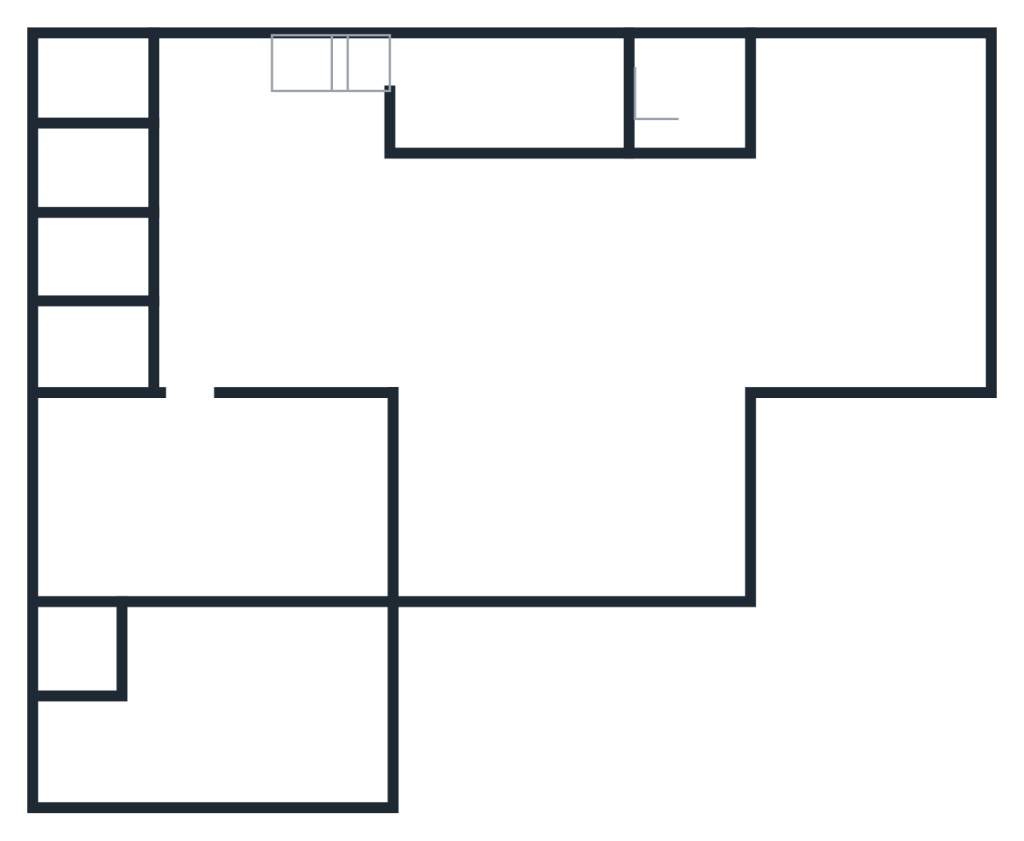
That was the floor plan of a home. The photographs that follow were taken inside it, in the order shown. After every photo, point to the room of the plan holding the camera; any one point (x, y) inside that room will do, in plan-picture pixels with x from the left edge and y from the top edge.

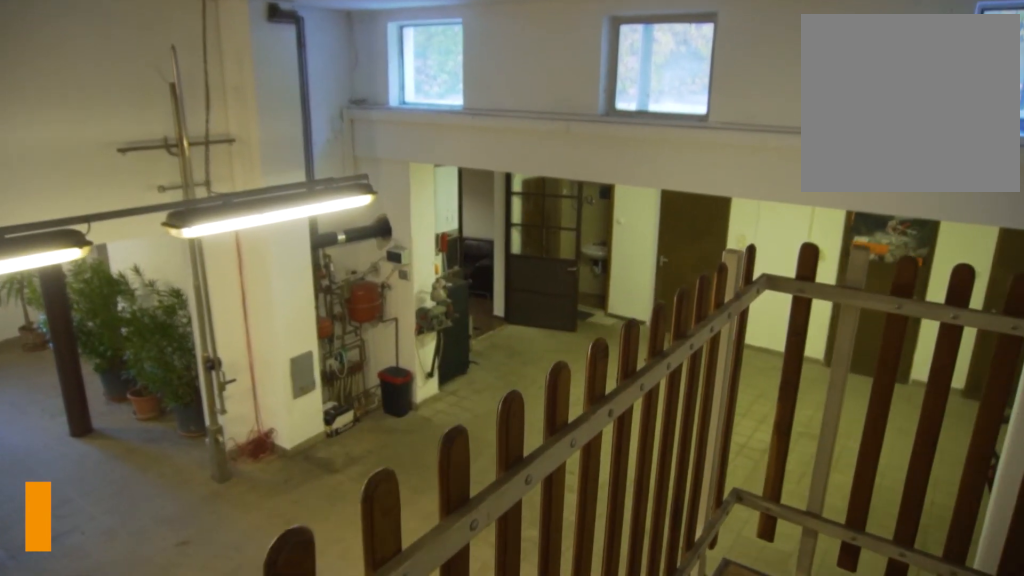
(520, 90)
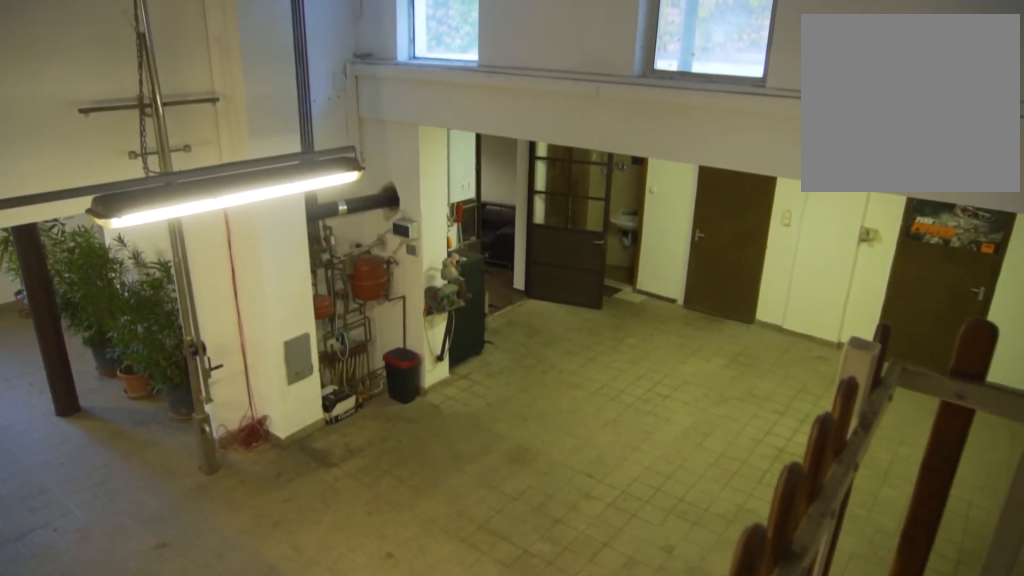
(520, 90)
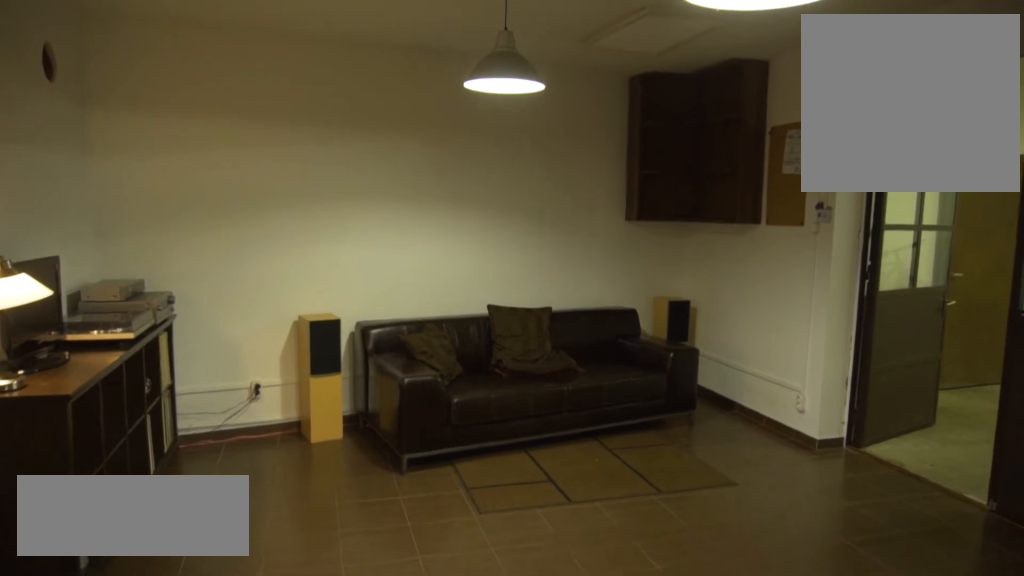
(222, 479)
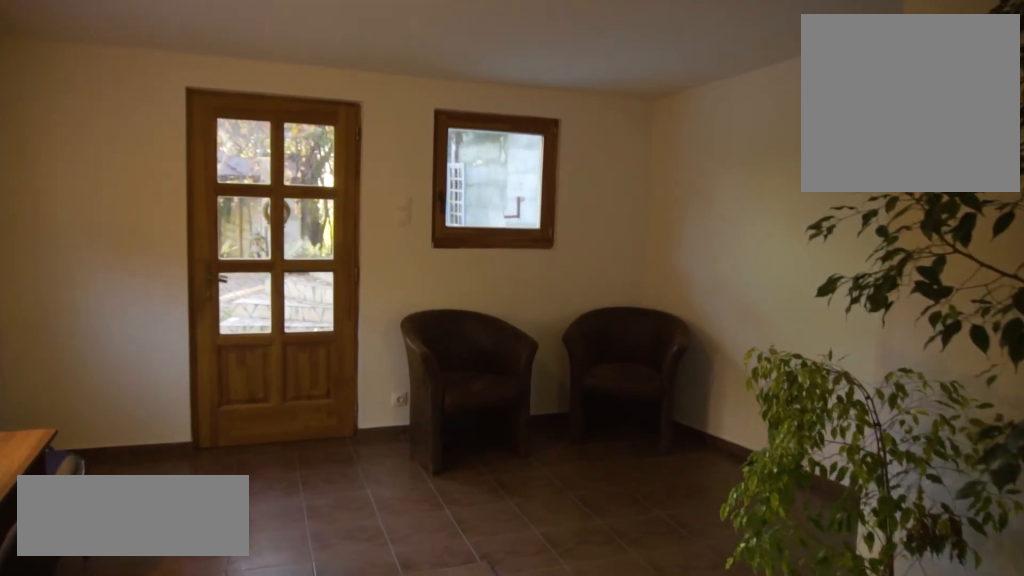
(214, 707)
